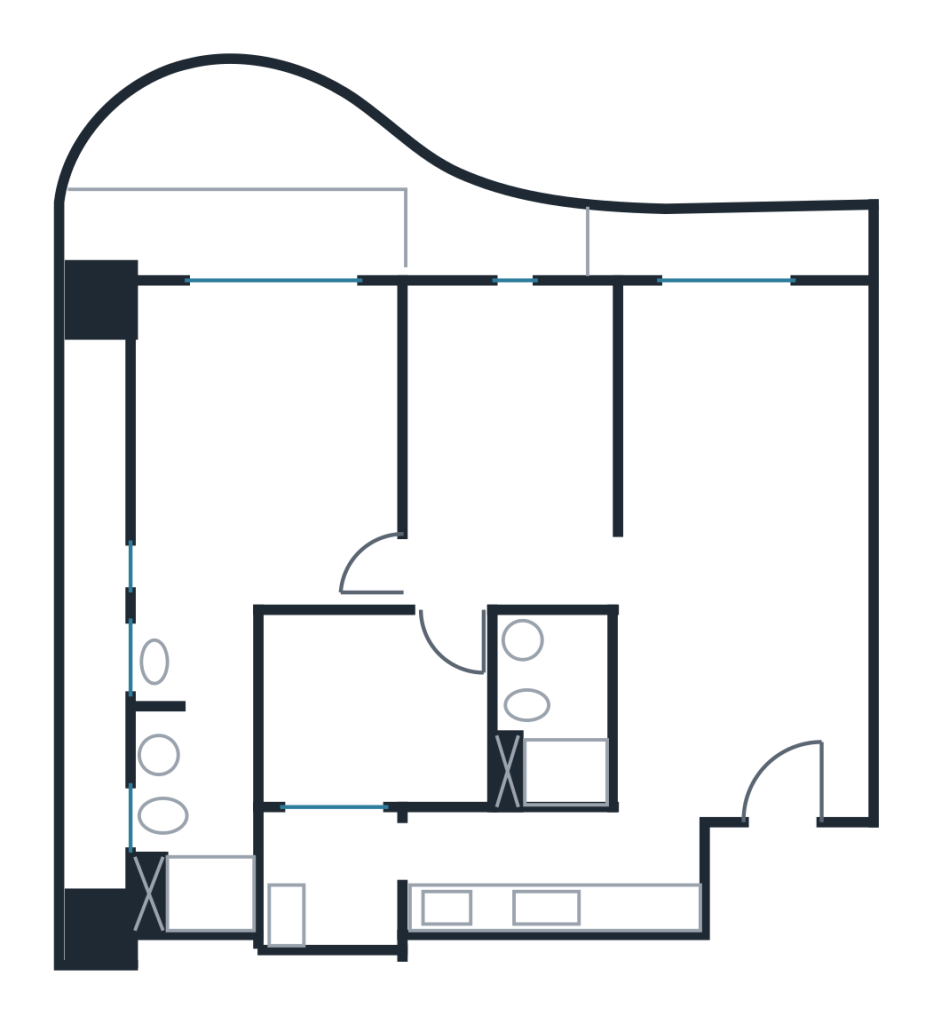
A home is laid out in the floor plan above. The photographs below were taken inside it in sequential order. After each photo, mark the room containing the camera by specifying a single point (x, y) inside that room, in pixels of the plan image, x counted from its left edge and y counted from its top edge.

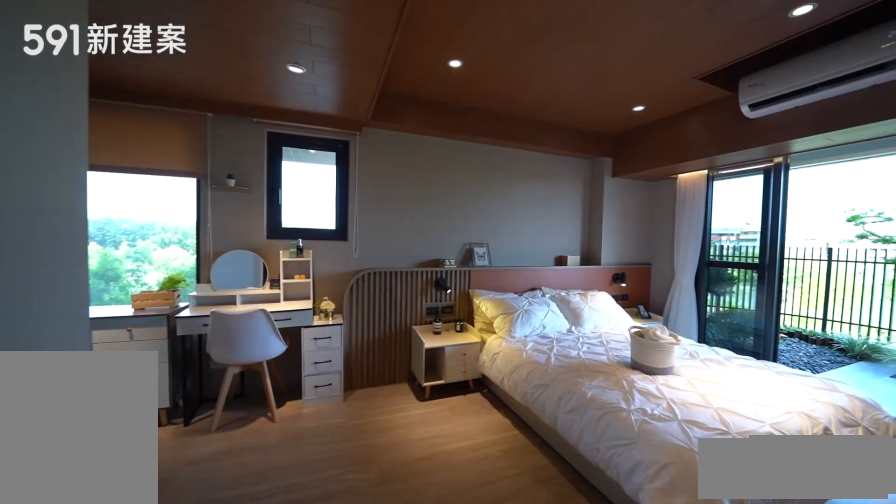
(255, 466)
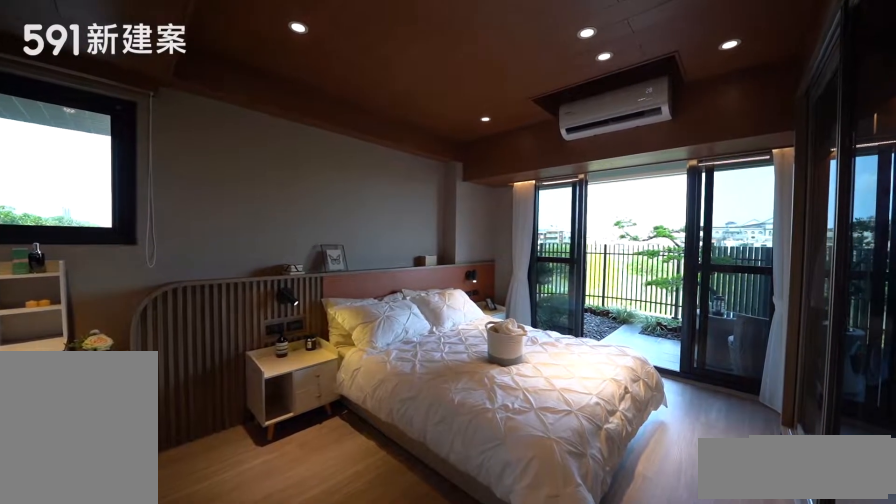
(255, 466)
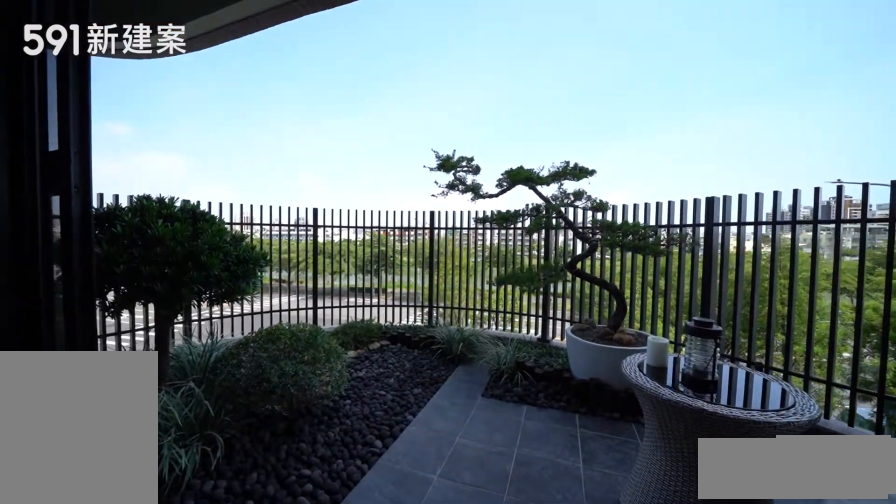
(292, 193)
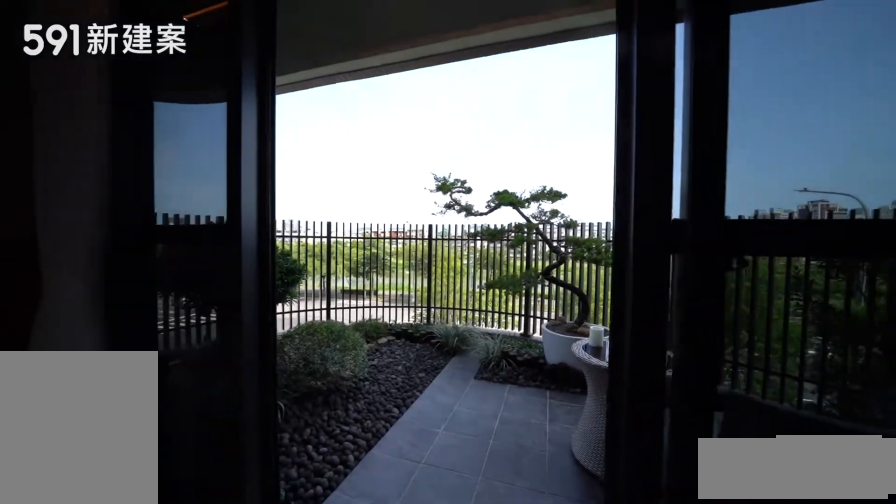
(292, 193)
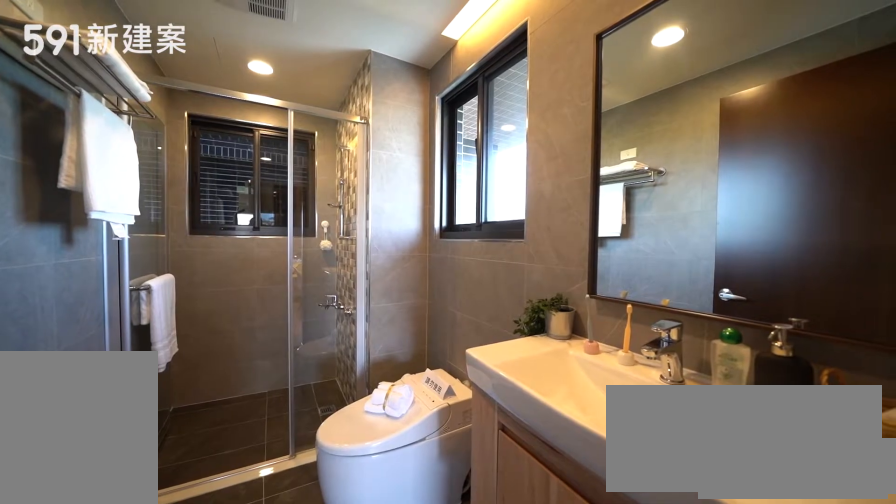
(189, 834)
